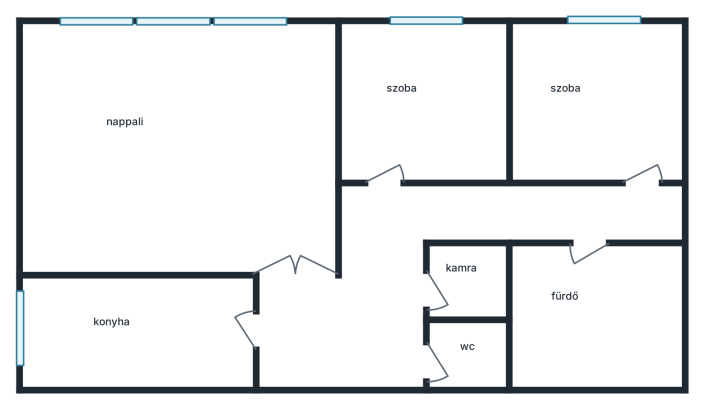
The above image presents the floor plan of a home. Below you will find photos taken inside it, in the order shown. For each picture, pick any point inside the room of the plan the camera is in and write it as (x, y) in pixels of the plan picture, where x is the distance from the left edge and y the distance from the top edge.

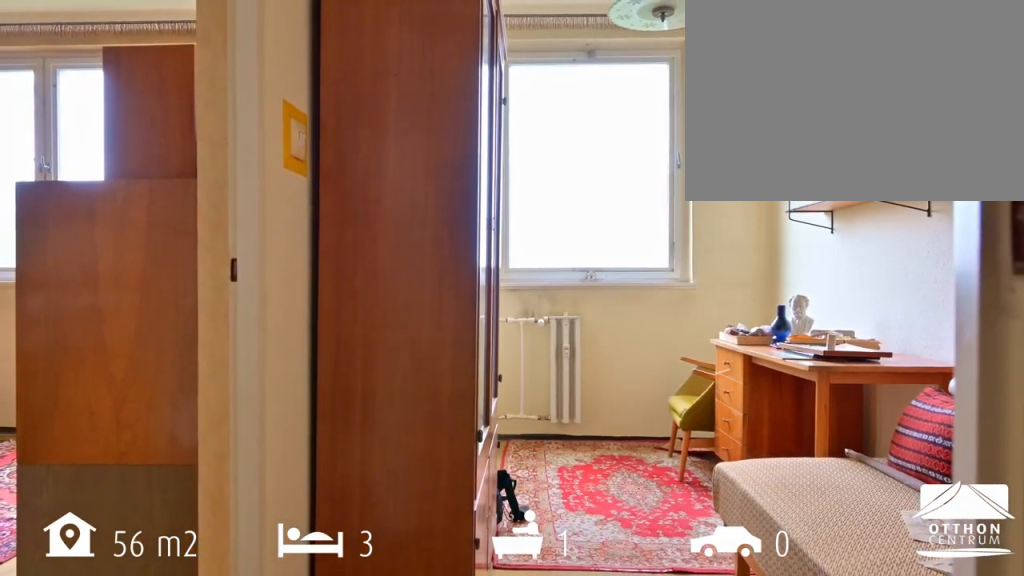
(379, 231)
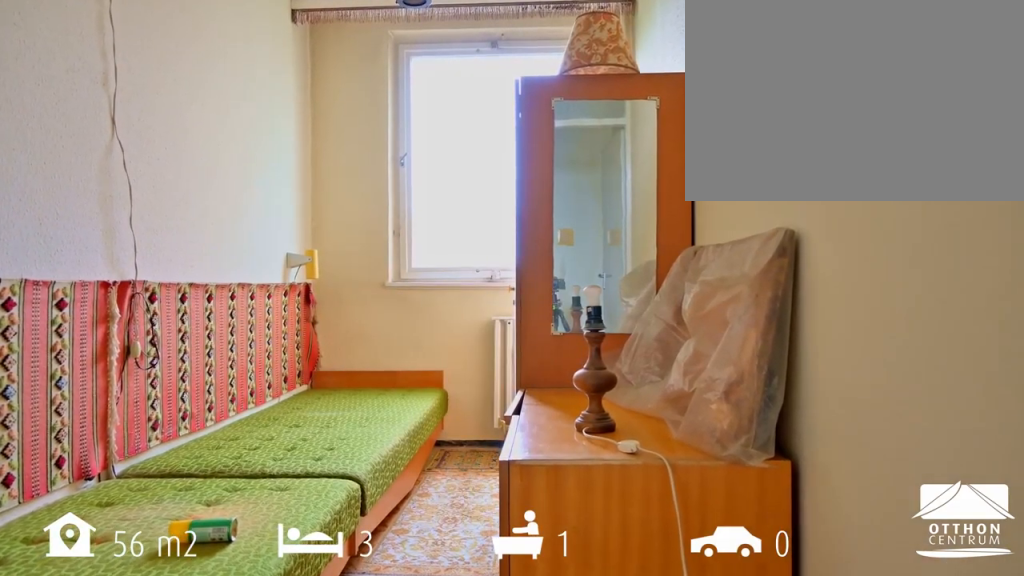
(599, 105)
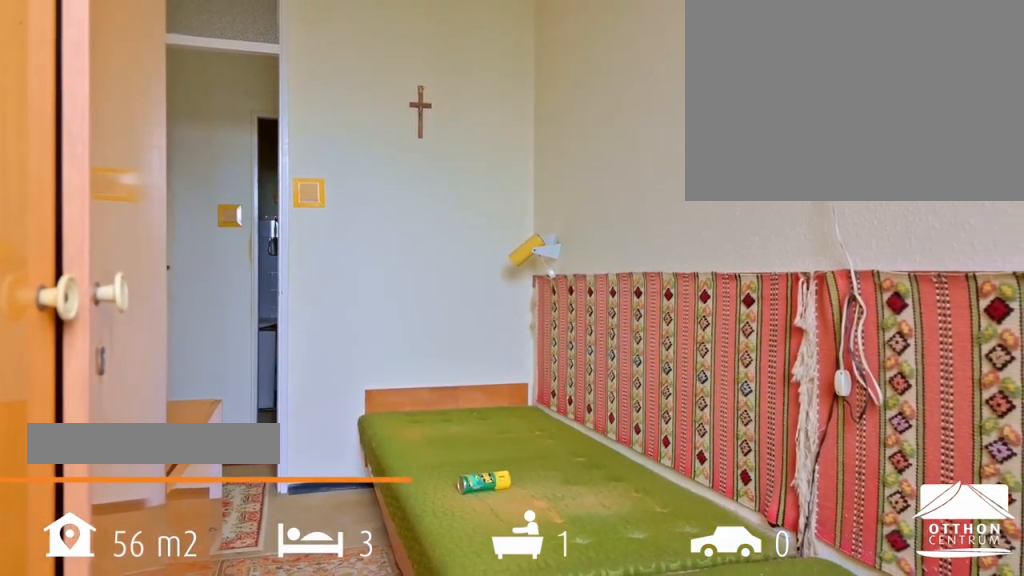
(599, 104)
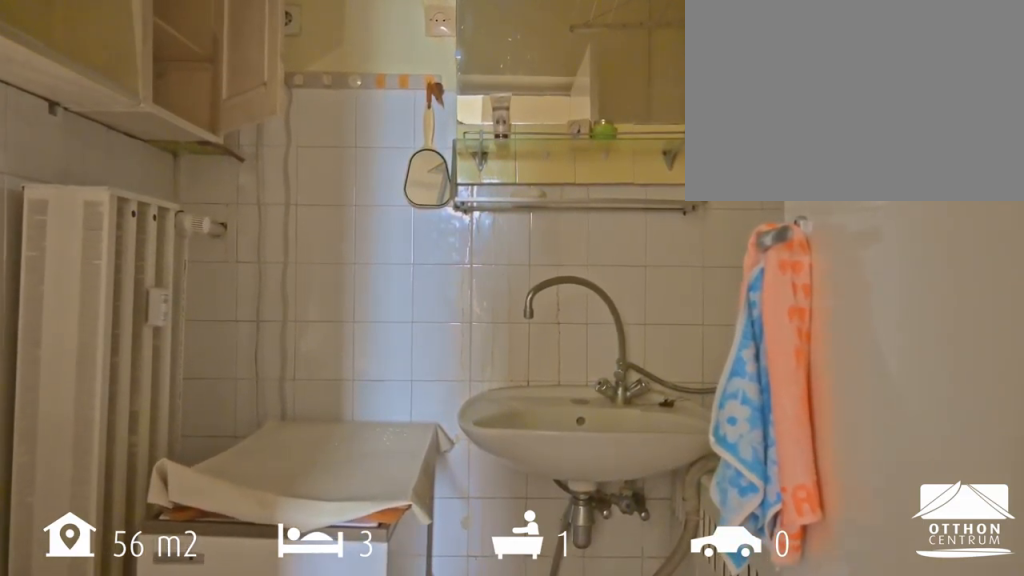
(599, 327)
